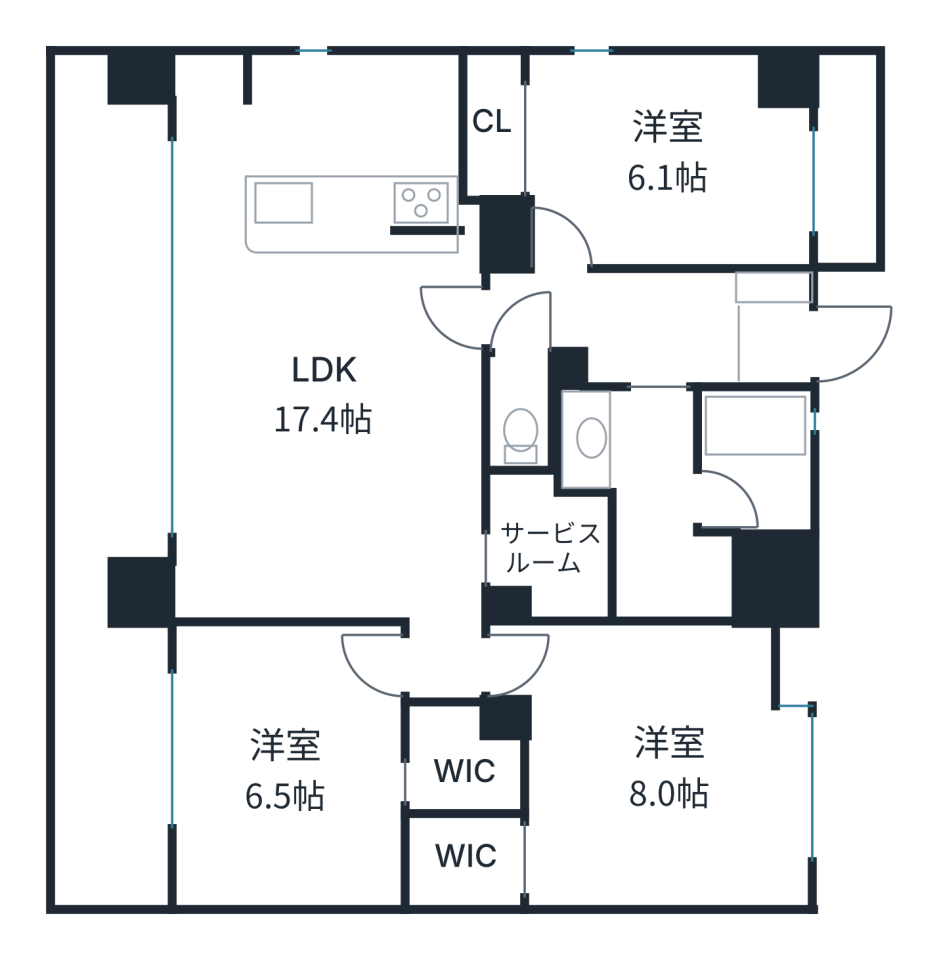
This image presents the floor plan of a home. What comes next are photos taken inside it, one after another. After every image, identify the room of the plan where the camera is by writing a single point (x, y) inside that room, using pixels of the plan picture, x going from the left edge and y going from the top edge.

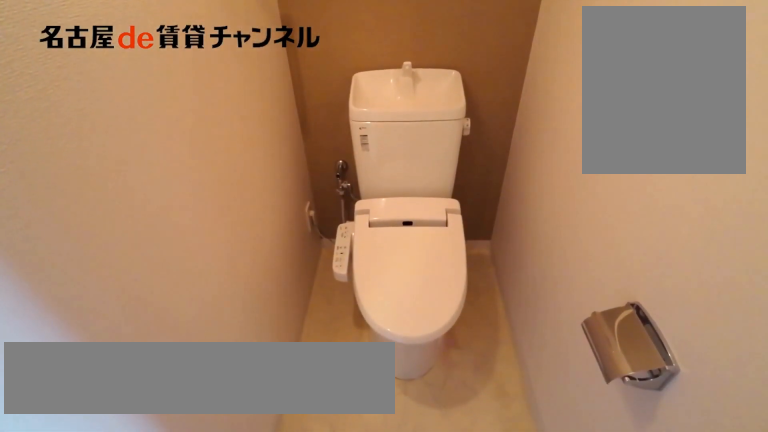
(520, 411)
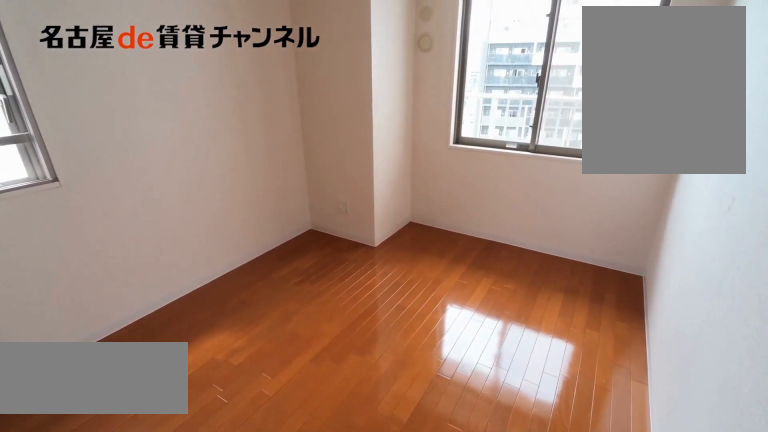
(636, 159)
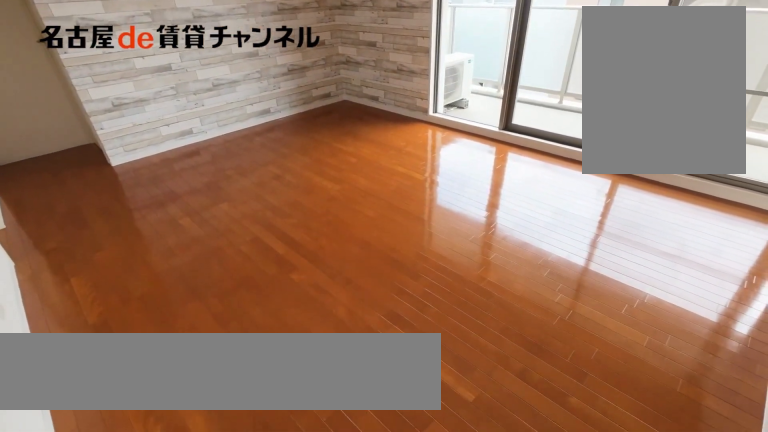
(323, 335)
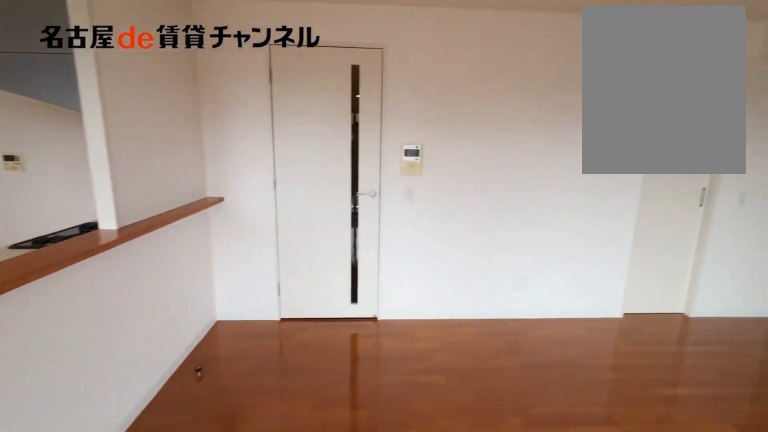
(323, 336)
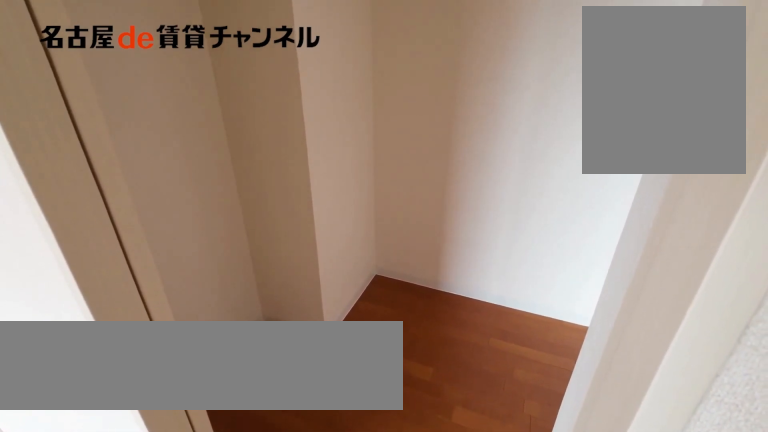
(547, 547)
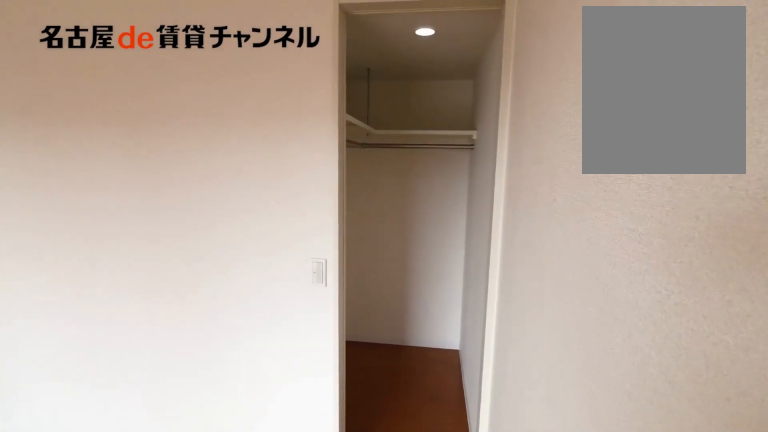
(319, 780)
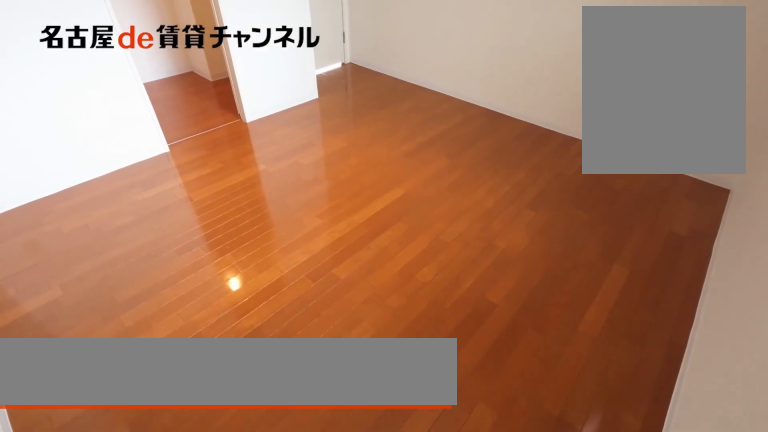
(627, 759)
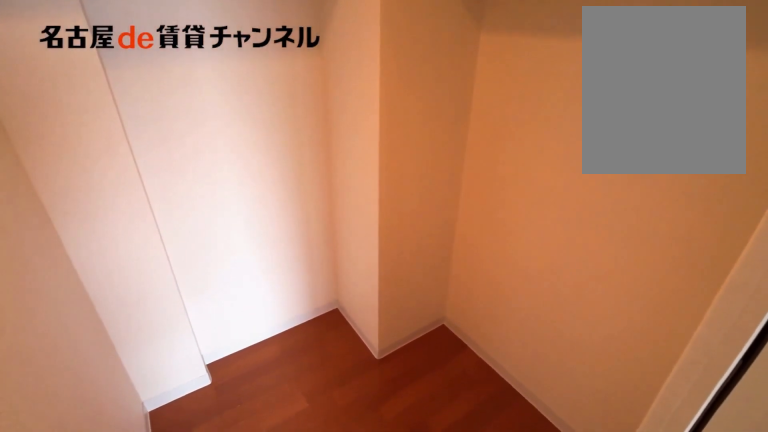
(627, 759)
